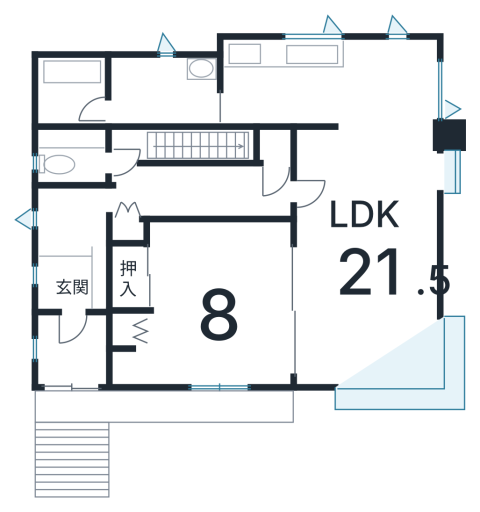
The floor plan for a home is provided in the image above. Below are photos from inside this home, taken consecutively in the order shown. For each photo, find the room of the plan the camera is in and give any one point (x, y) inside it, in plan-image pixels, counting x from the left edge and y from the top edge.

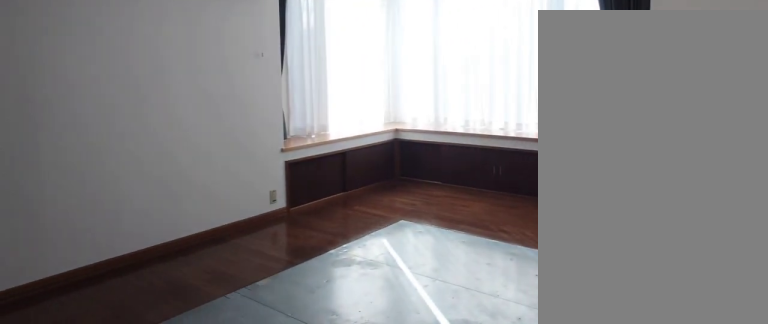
(371, 269)
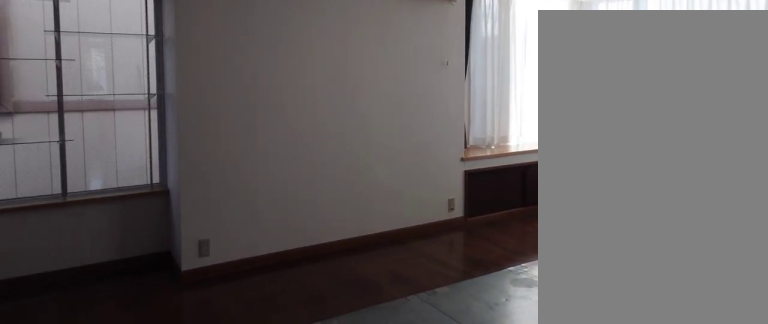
(371, 269)
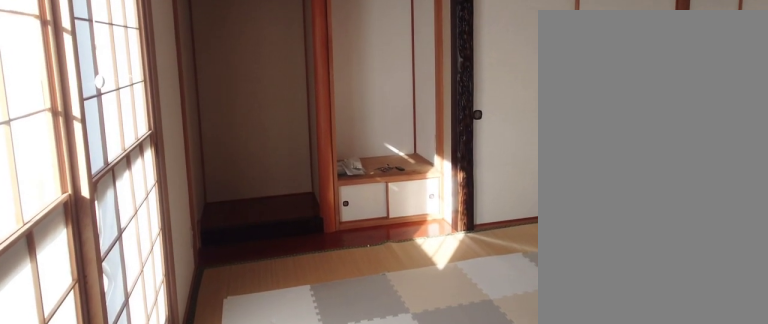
(228, 304)
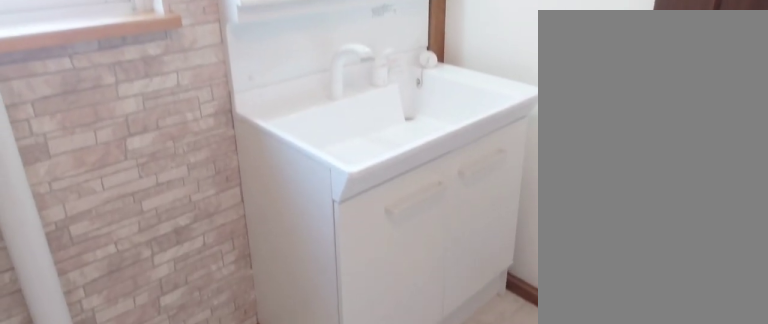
(174, 77)
